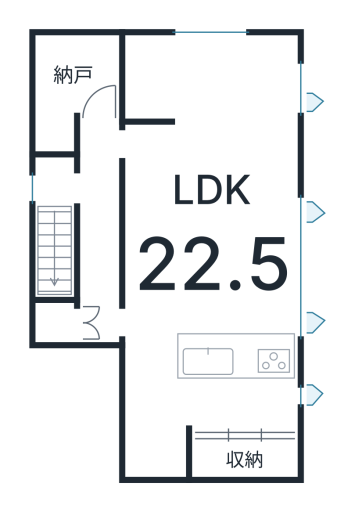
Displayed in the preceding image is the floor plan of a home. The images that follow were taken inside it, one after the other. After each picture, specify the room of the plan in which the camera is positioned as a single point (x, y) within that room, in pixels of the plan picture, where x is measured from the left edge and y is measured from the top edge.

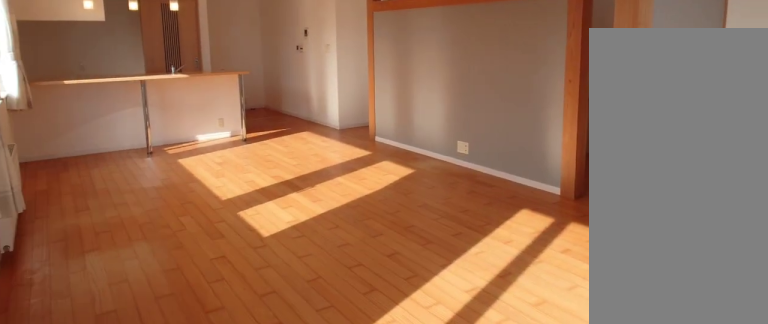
(203, 222)
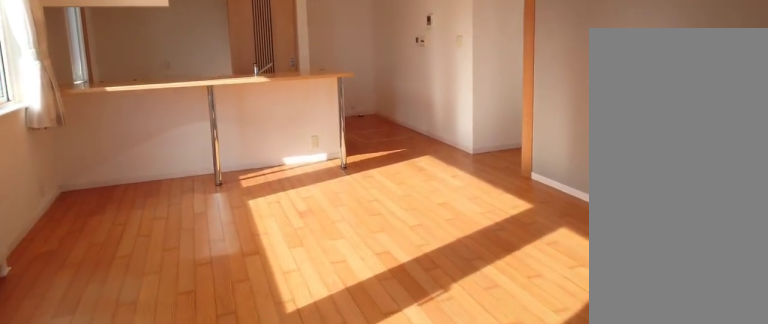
(203, 222)
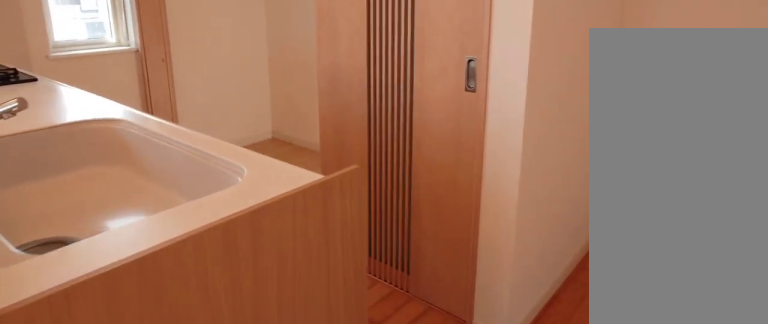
(219, 404)
